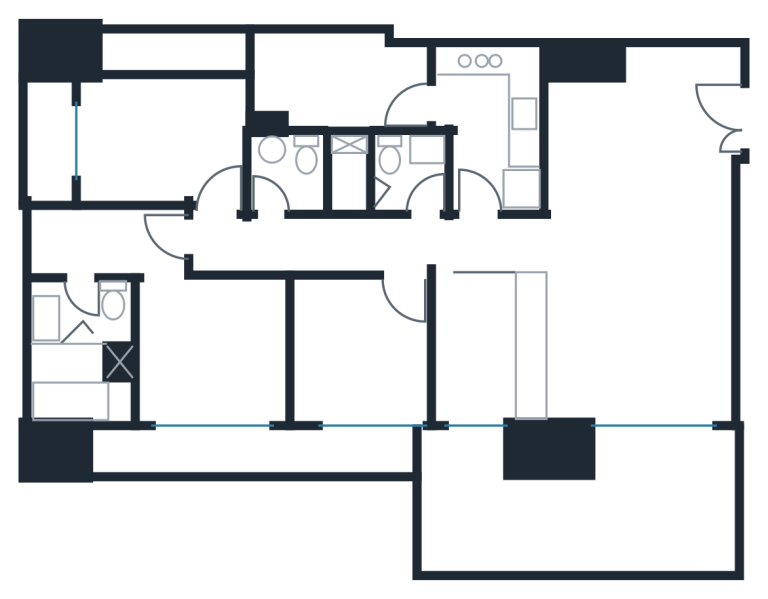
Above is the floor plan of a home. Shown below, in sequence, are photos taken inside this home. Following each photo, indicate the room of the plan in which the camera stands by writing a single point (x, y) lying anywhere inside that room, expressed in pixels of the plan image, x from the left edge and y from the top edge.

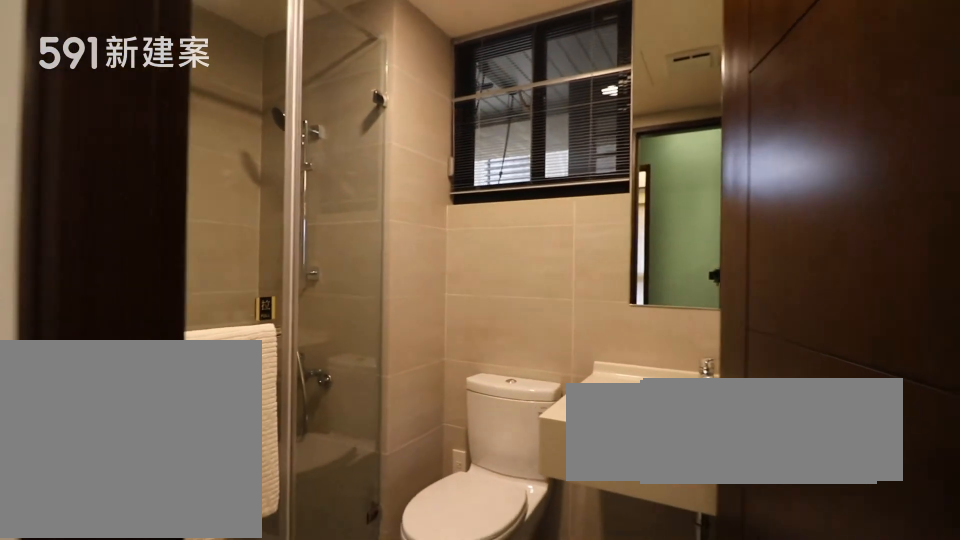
(383, 170)
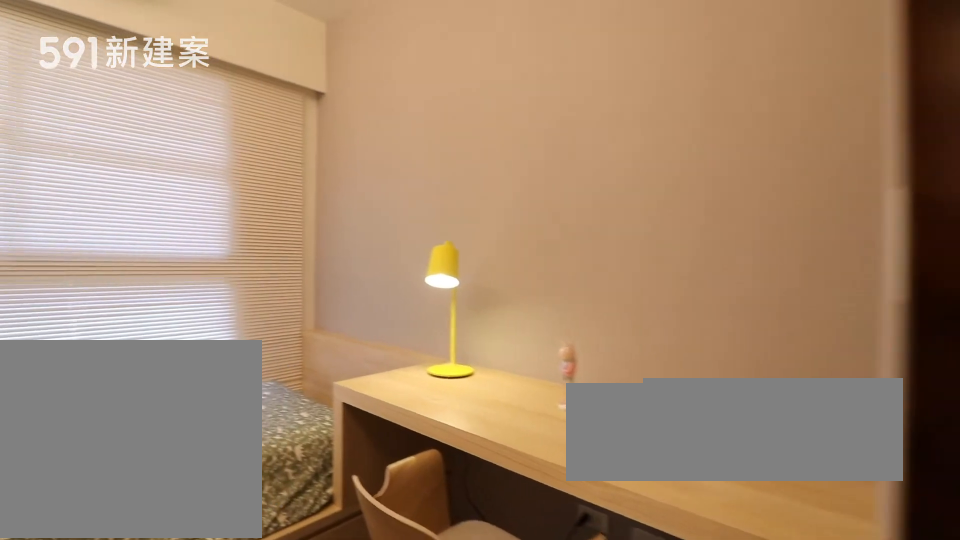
(357, 355)
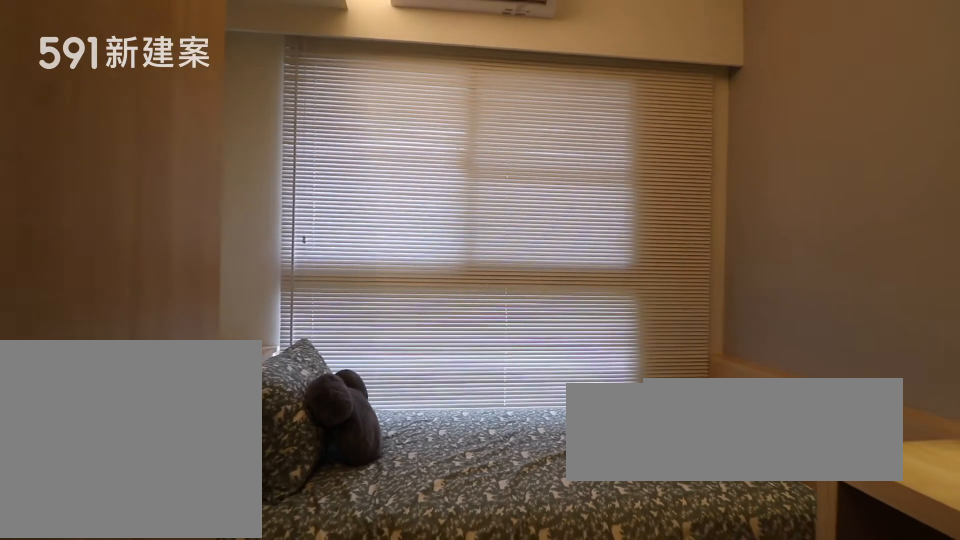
(357, 355)
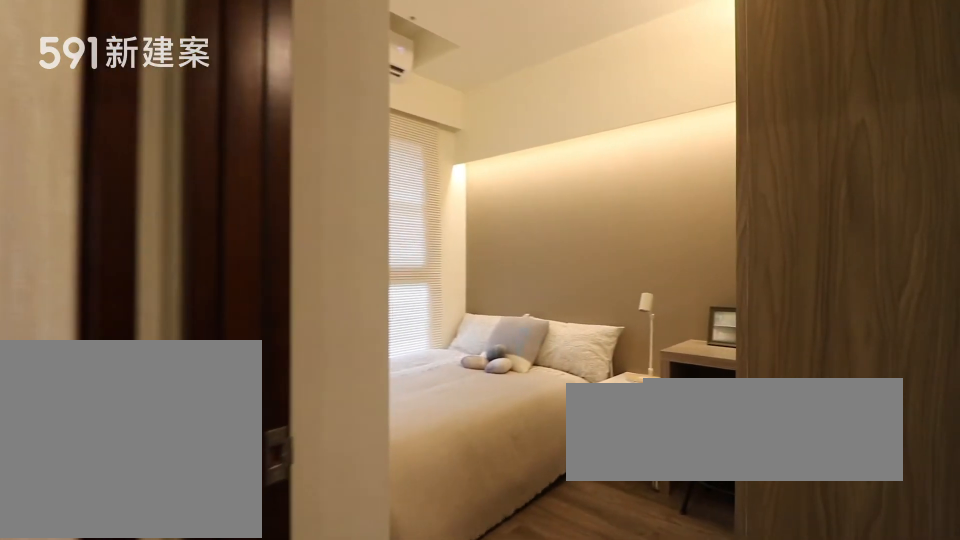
(157, 140)
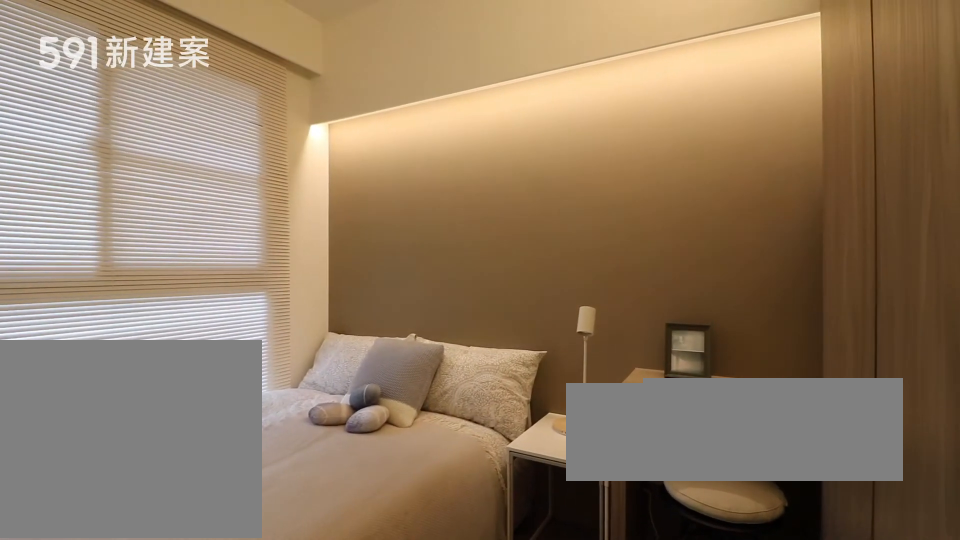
(157, 140)
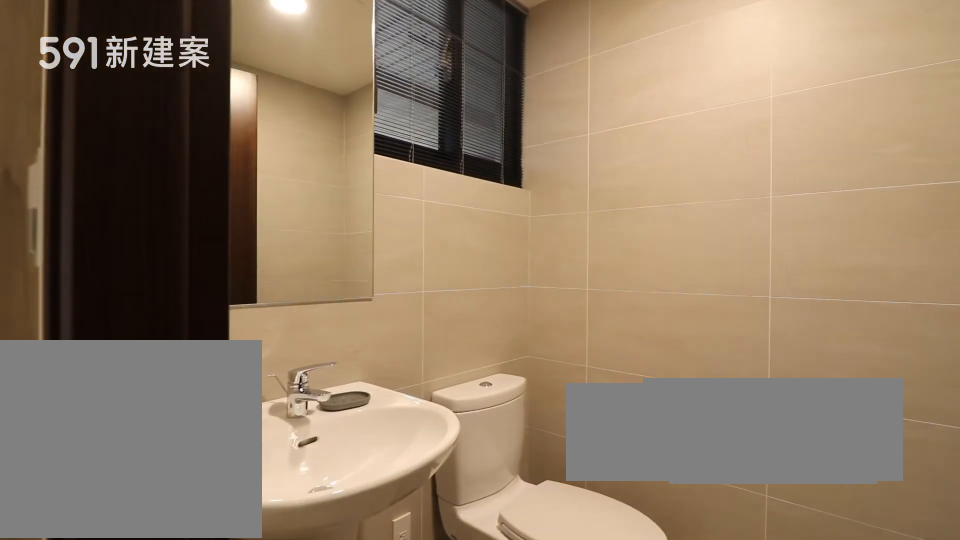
(289, 168)
